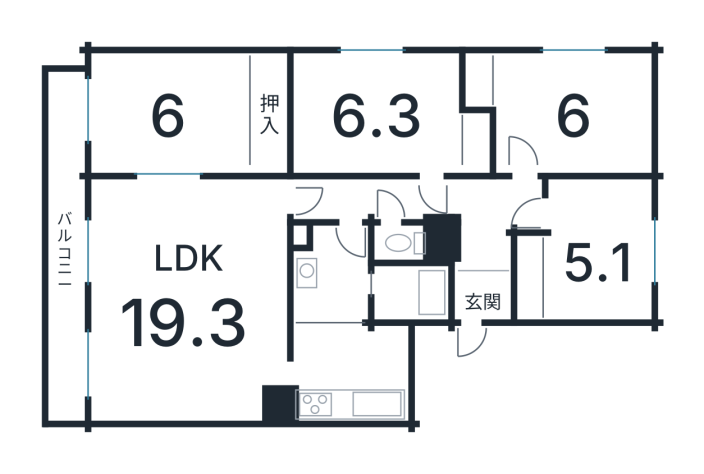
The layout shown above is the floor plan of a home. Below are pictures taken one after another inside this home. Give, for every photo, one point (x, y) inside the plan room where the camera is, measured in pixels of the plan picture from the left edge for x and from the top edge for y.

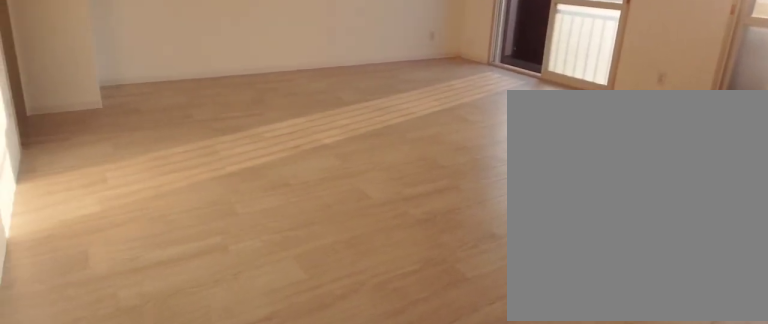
(182, 312)
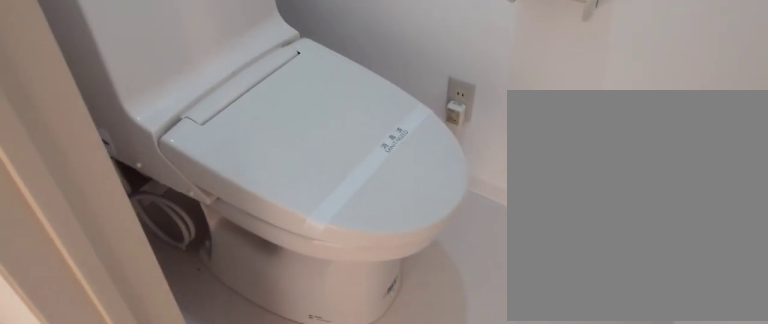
(400, 235)
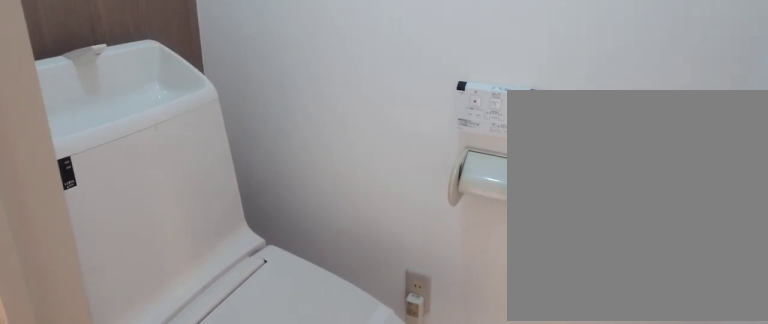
(400, 235)
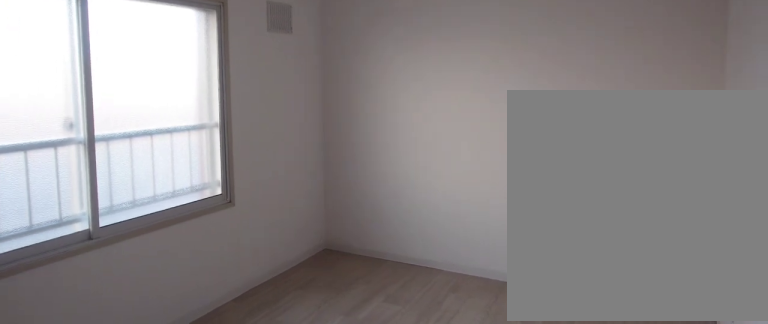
(565, 121)
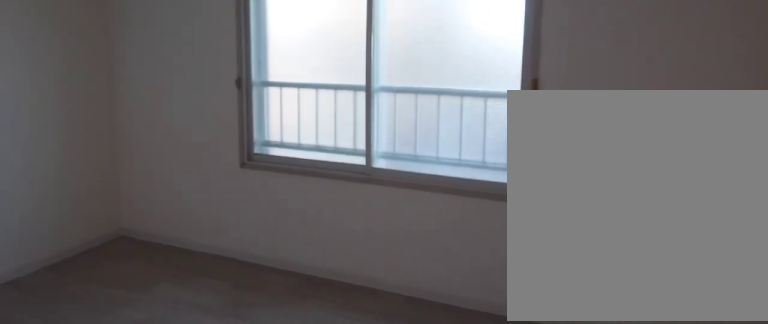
(364, 121)
